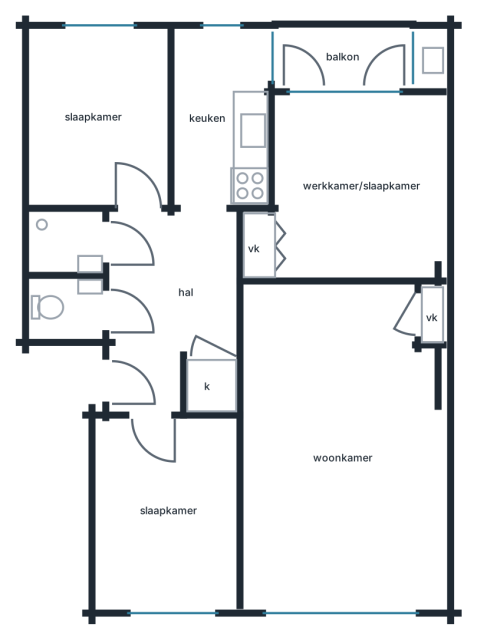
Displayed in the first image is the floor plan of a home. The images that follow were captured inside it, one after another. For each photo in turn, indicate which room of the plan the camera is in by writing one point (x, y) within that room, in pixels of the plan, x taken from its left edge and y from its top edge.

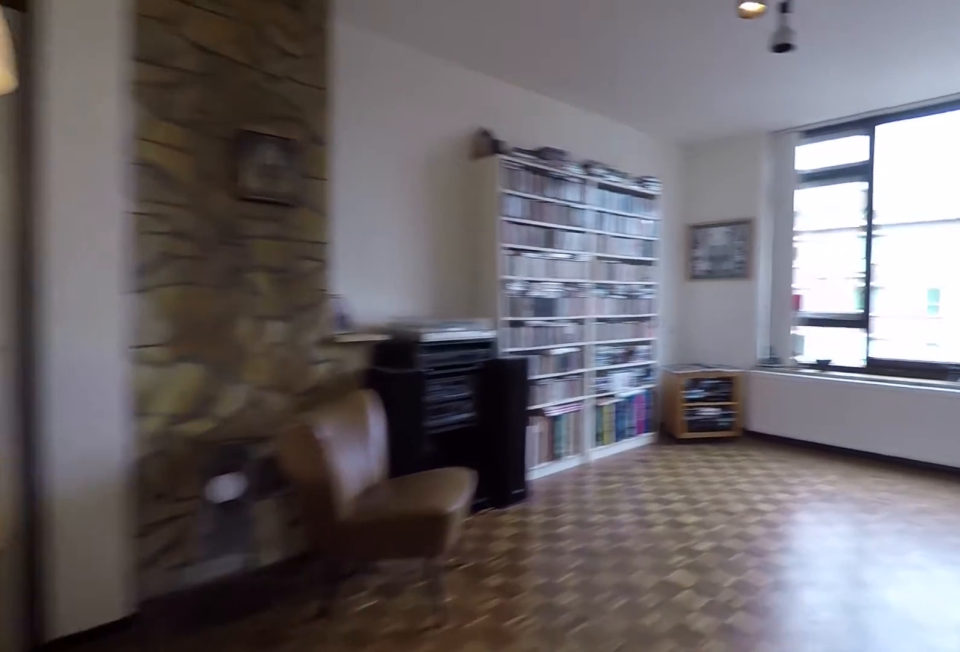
(340, 451)
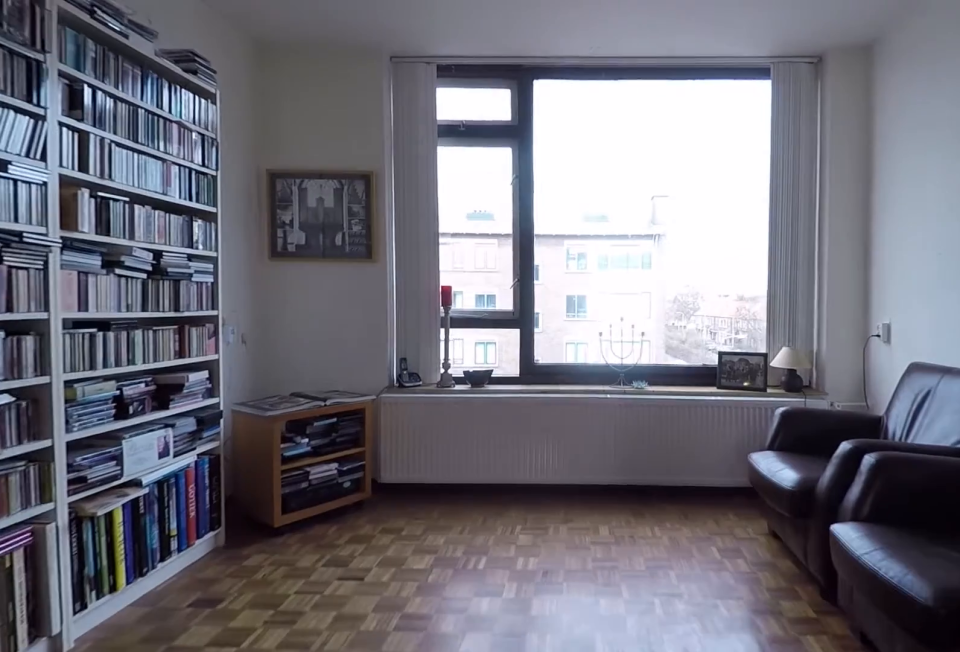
(340, 451)
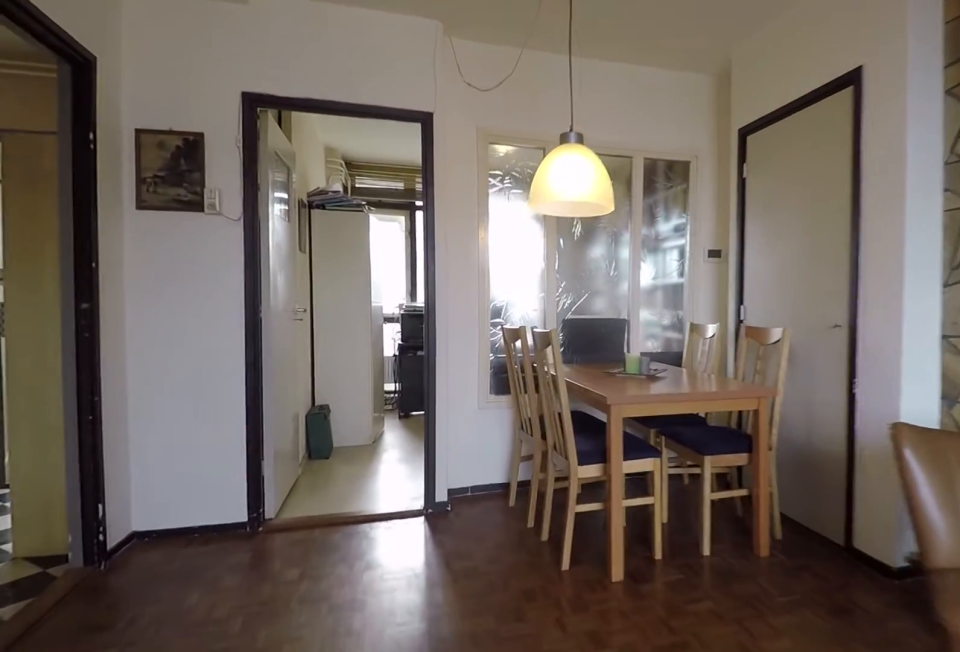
(340, 451)
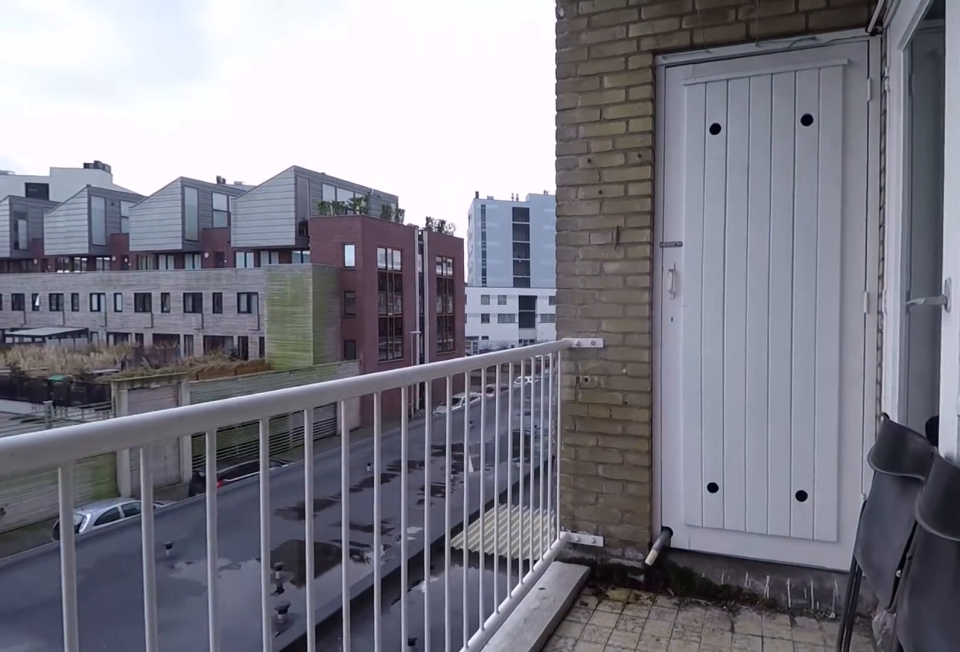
(342, 55)
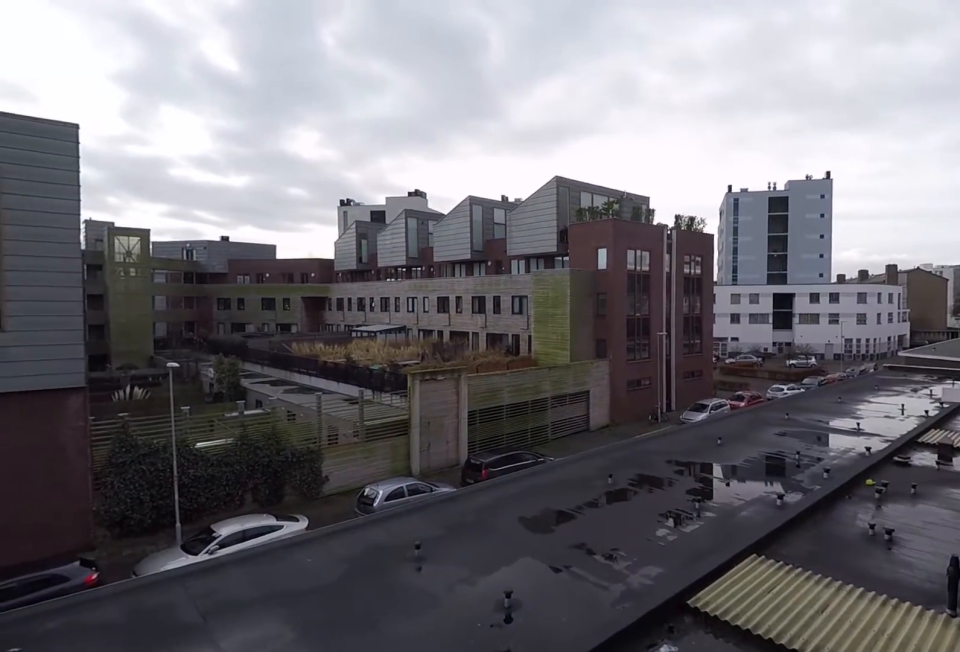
(342, 55)
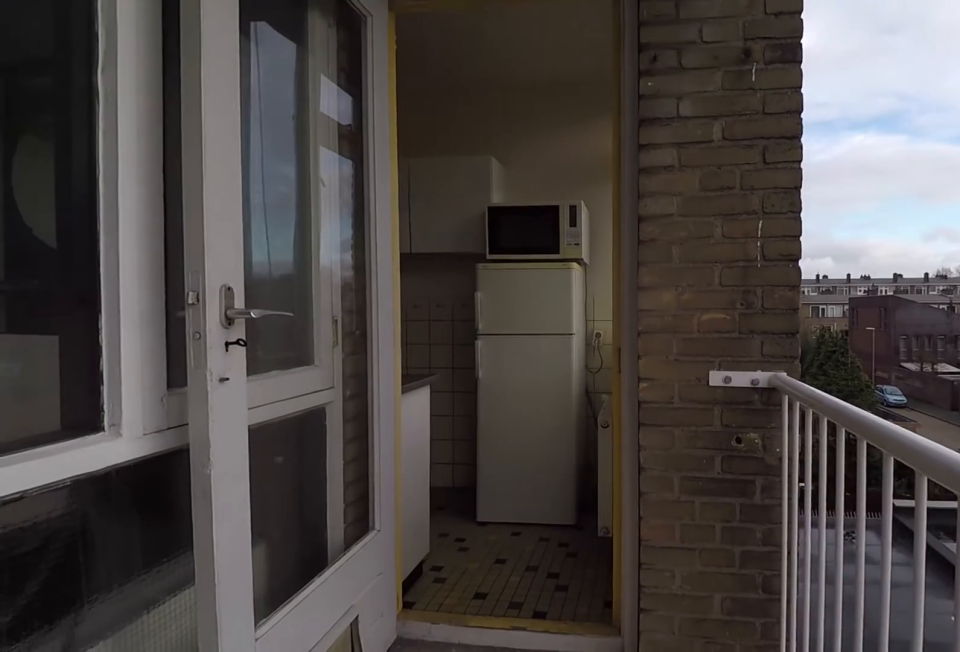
(342, 55)
